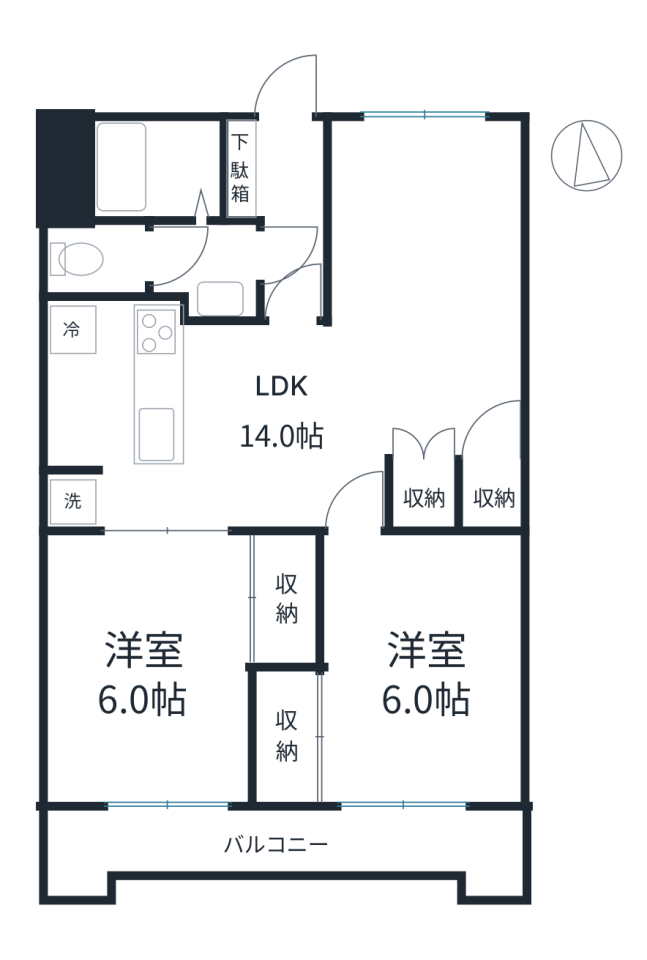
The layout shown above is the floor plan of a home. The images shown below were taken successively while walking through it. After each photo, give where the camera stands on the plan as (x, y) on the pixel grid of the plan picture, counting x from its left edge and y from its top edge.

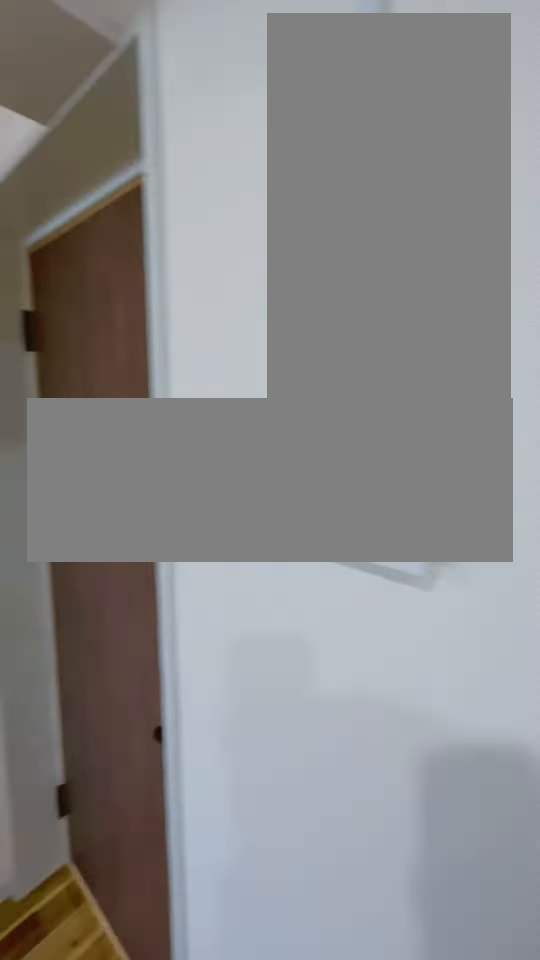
(290, 489)
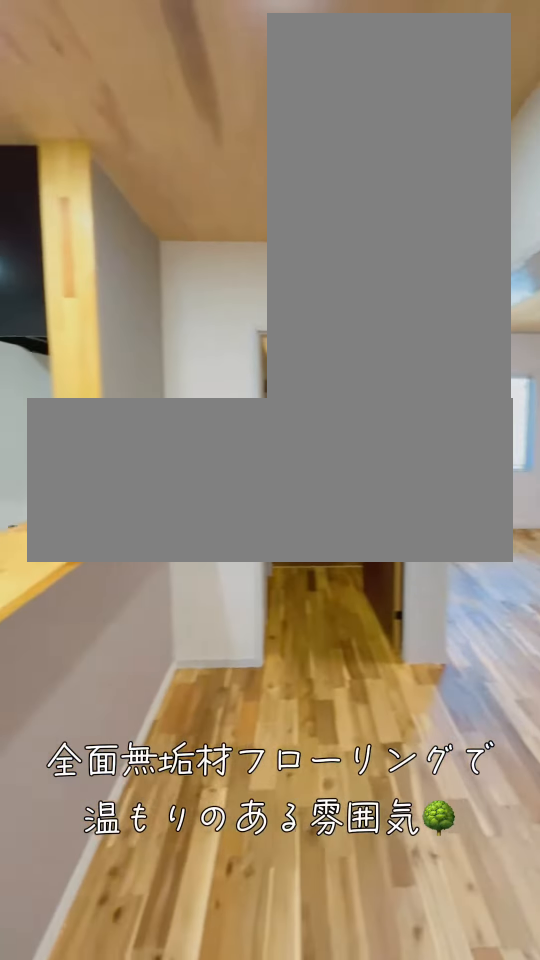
(289, 479)
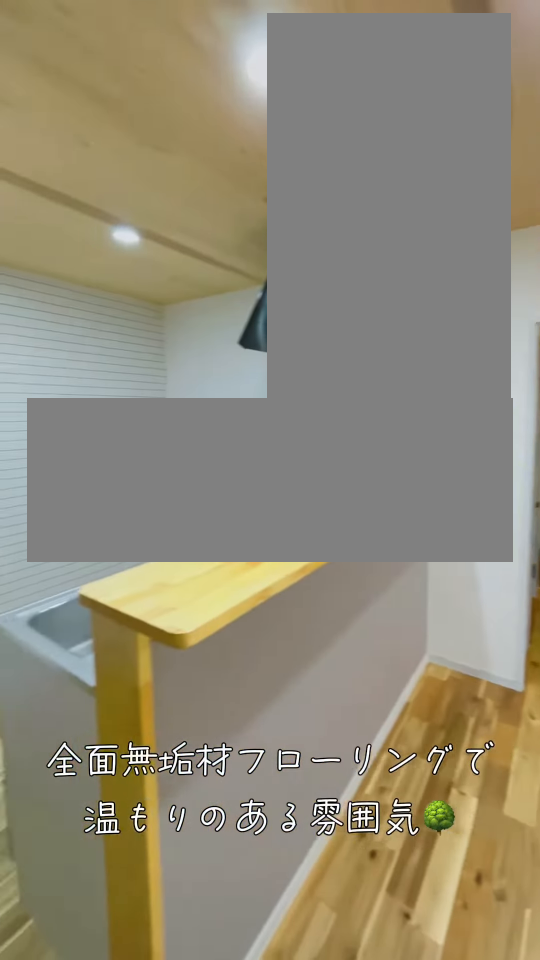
(289, 479)
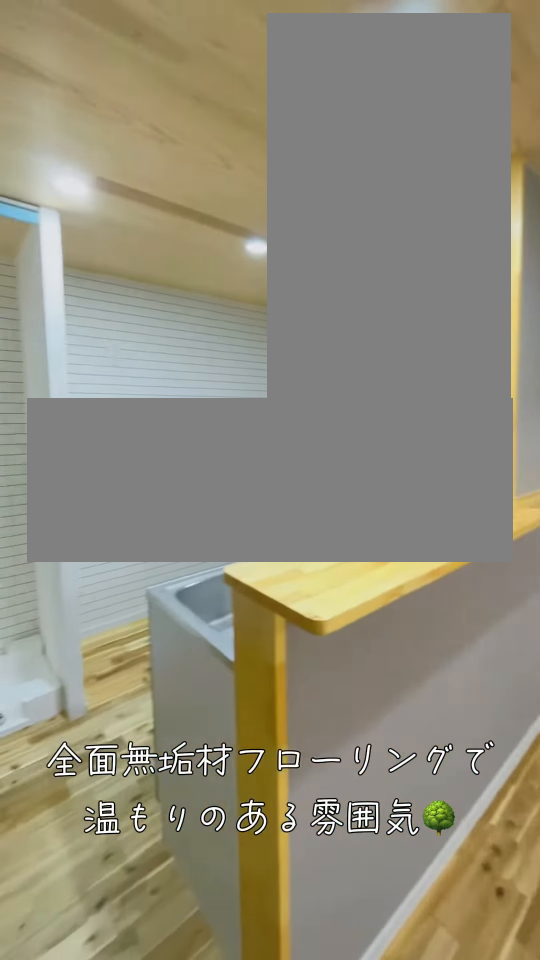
(290, 479)
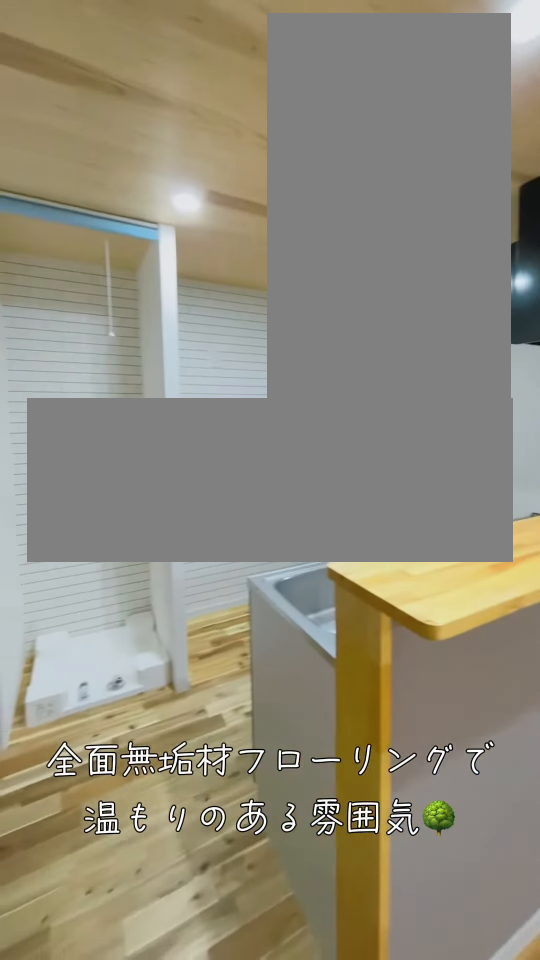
(289, 479)
